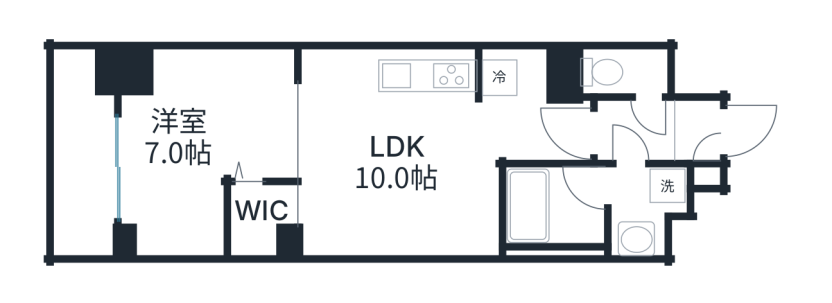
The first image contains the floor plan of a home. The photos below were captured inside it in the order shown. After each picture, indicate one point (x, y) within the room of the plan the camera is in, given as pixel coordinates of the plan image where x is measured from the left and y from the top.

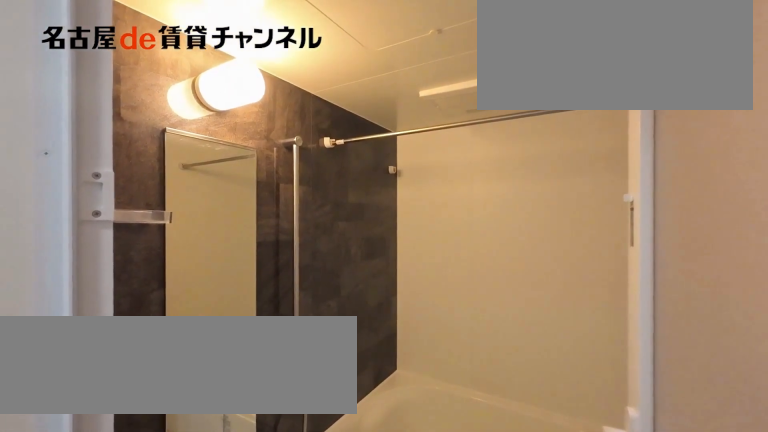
(591, 209)
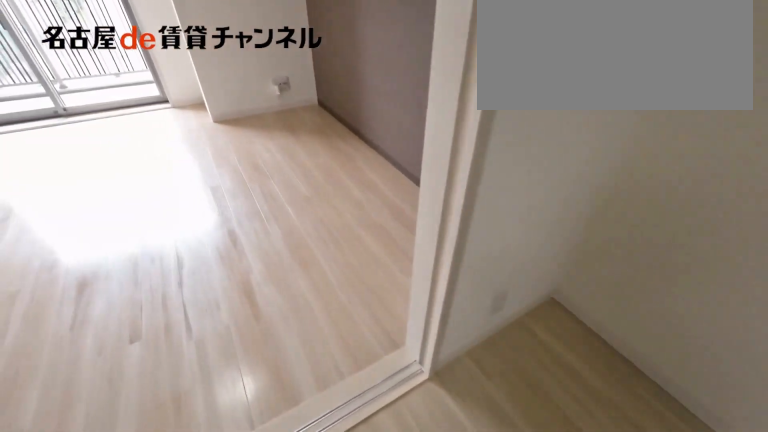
(399, 151)
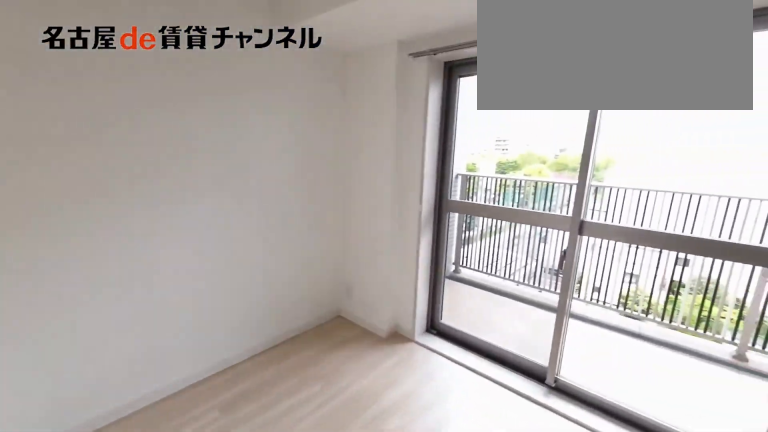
(206, 151)
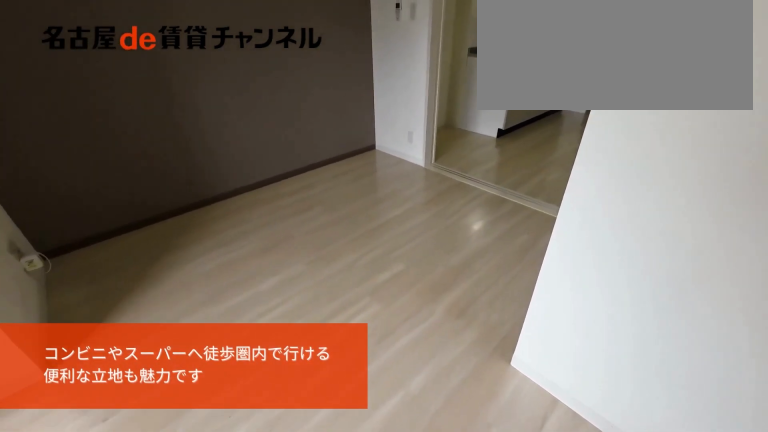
(206, 151)
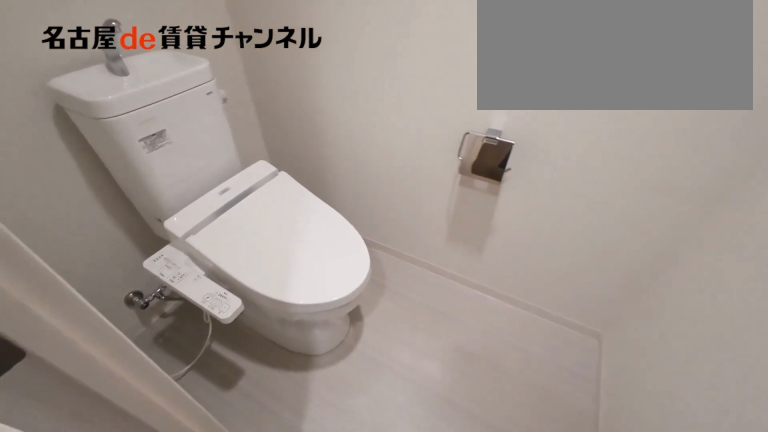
(626, 73)
